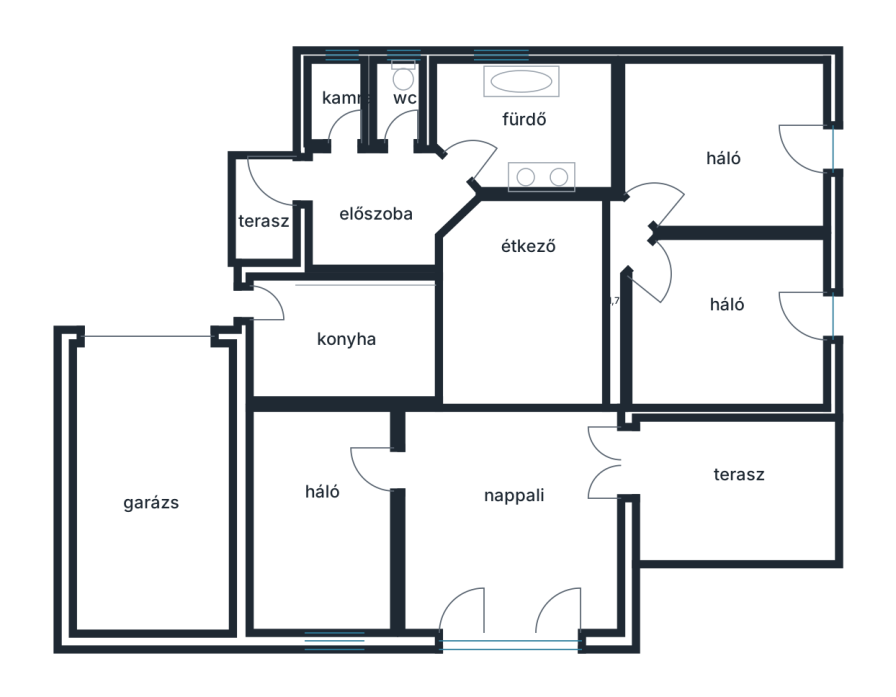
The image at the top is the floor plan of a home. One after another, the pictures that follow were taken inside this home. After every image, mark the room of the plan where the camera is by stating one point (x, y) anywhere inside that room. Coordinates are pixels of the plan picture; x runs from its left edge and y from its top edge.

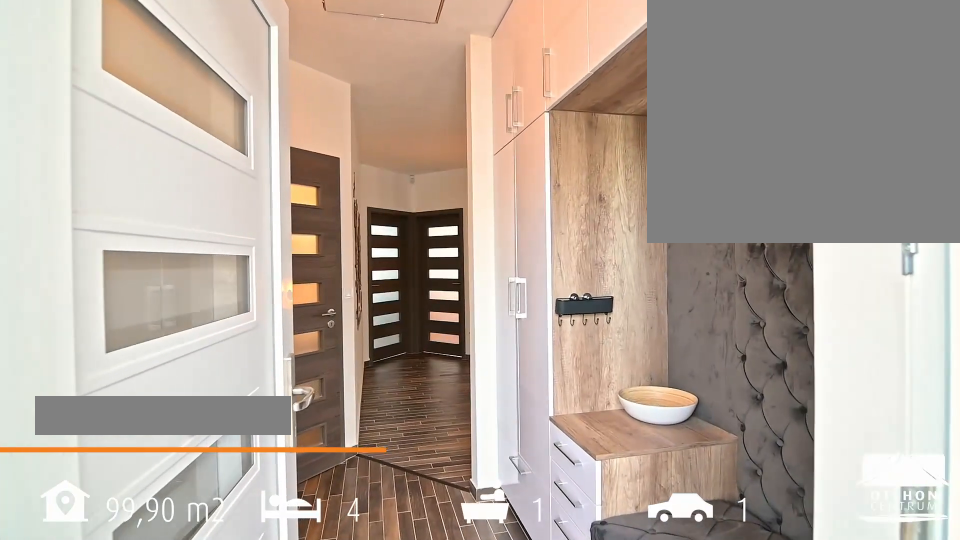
(379, 207)
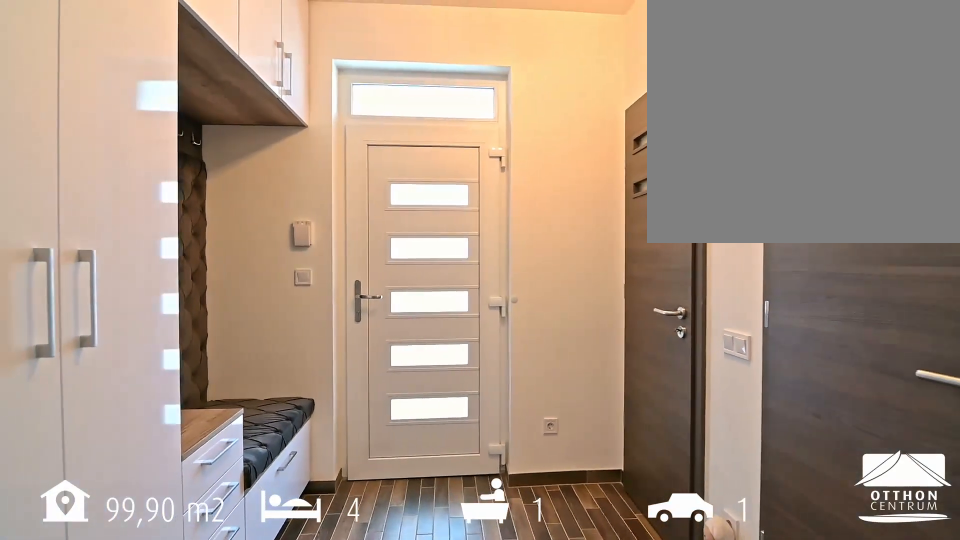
(378, 208)
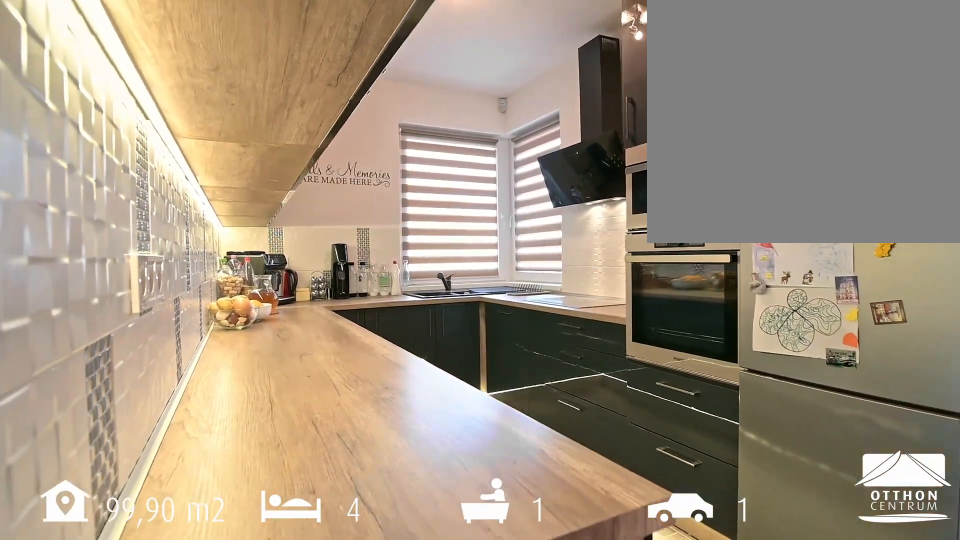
(343, 341)
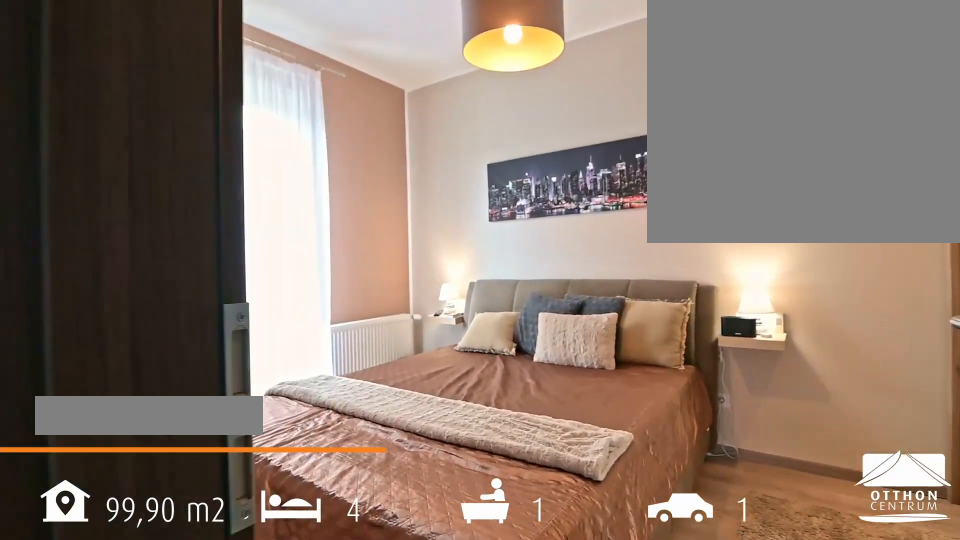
(322, 488)
